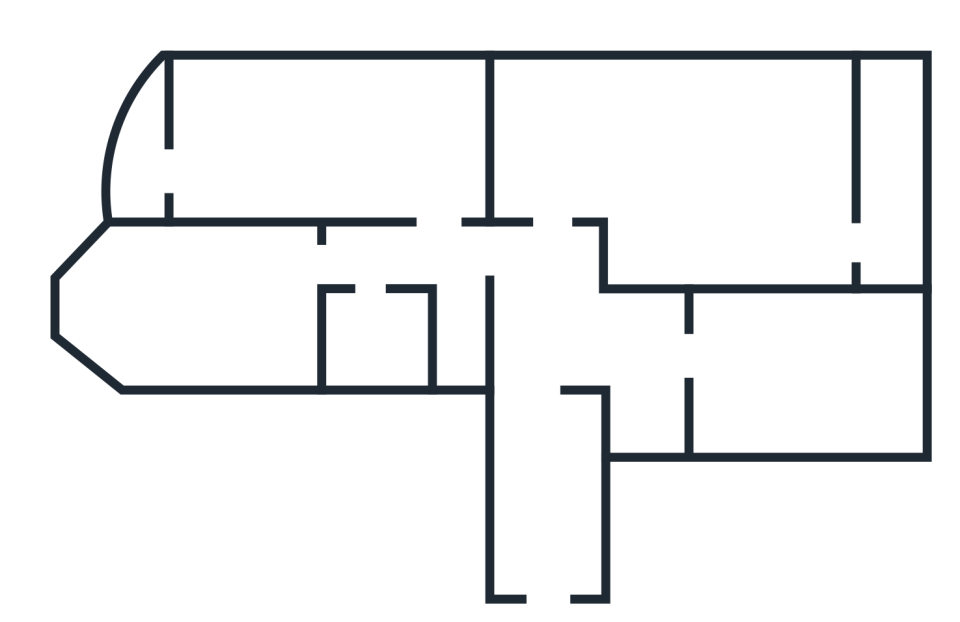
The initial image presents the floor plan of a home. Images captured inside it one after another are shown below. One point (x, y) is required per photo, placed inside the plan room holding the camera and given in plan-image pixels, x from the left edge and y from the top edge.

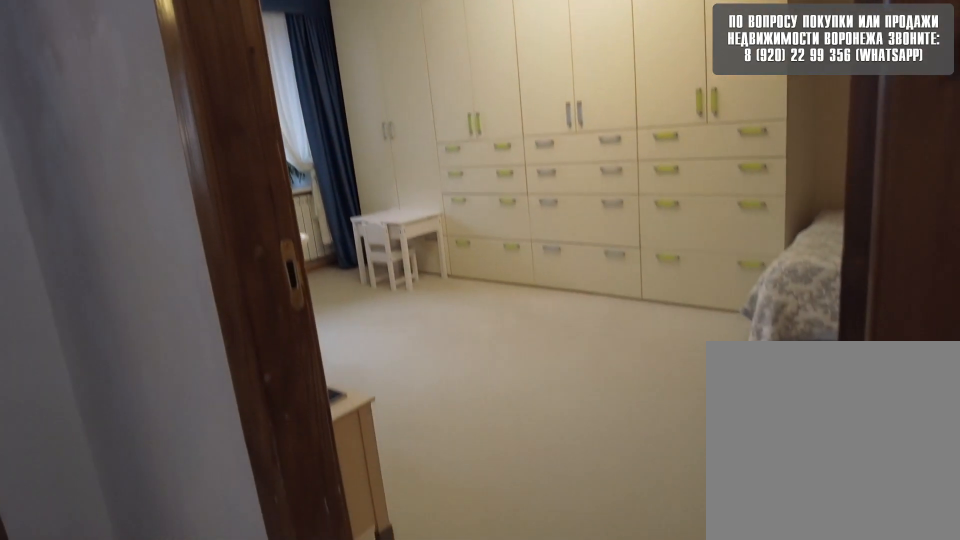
(436, 253)
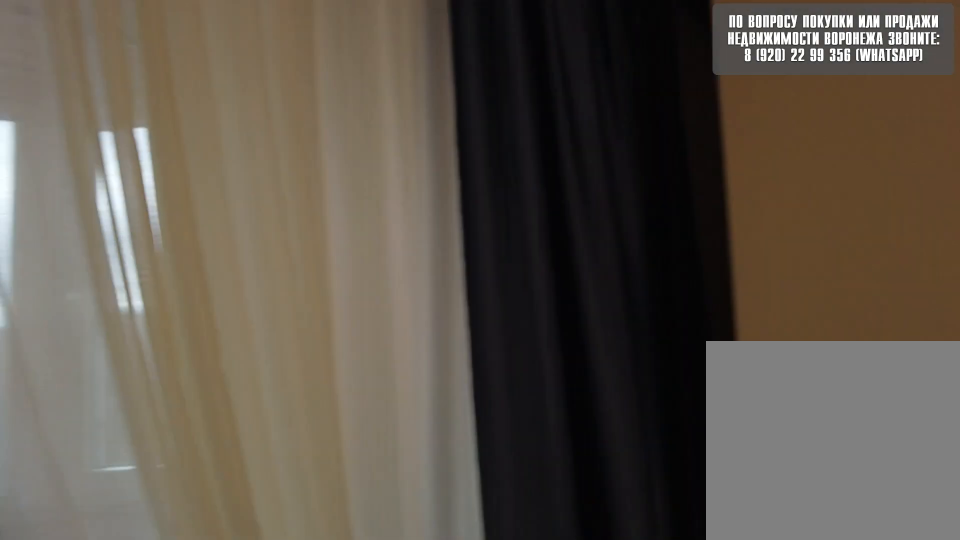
(394, 152)
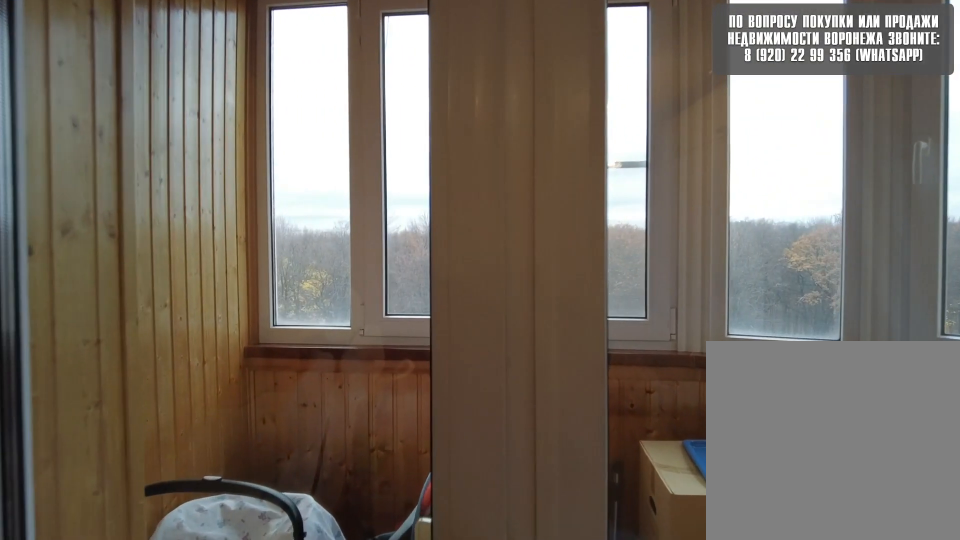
(233, 156)
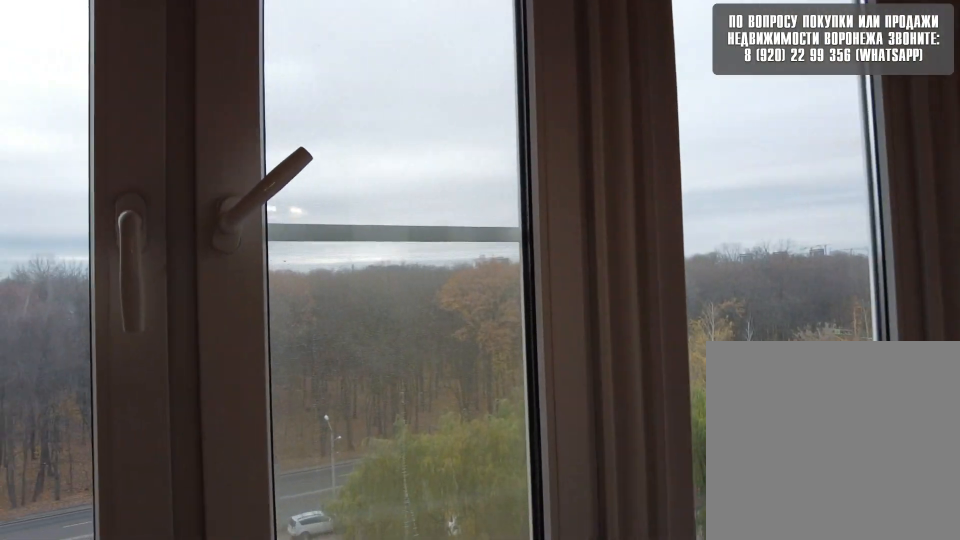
(149, 159)
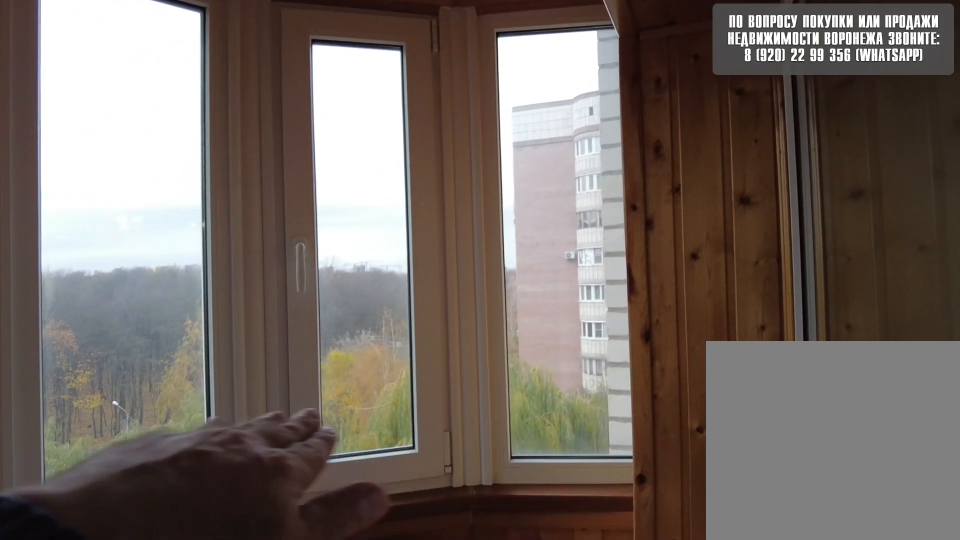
(149, 159)
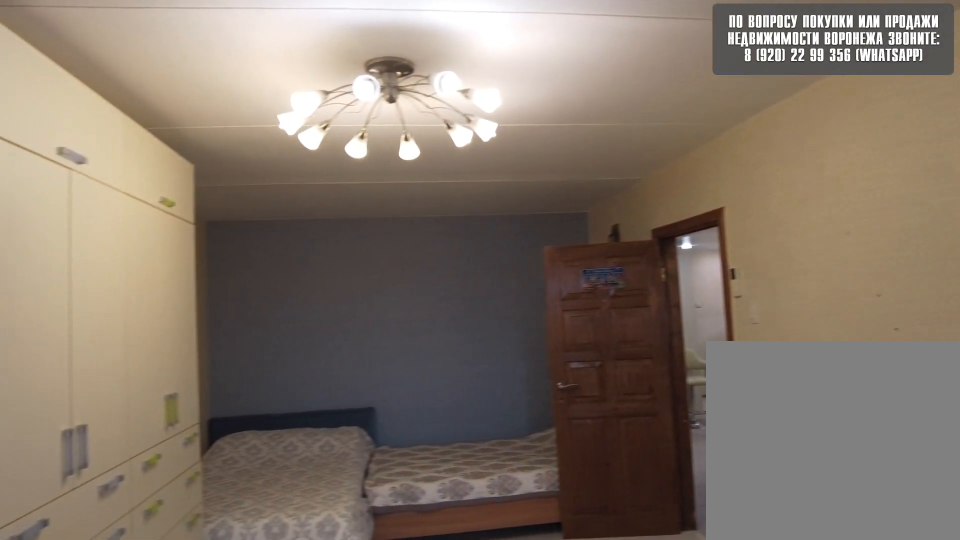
(222, 167)
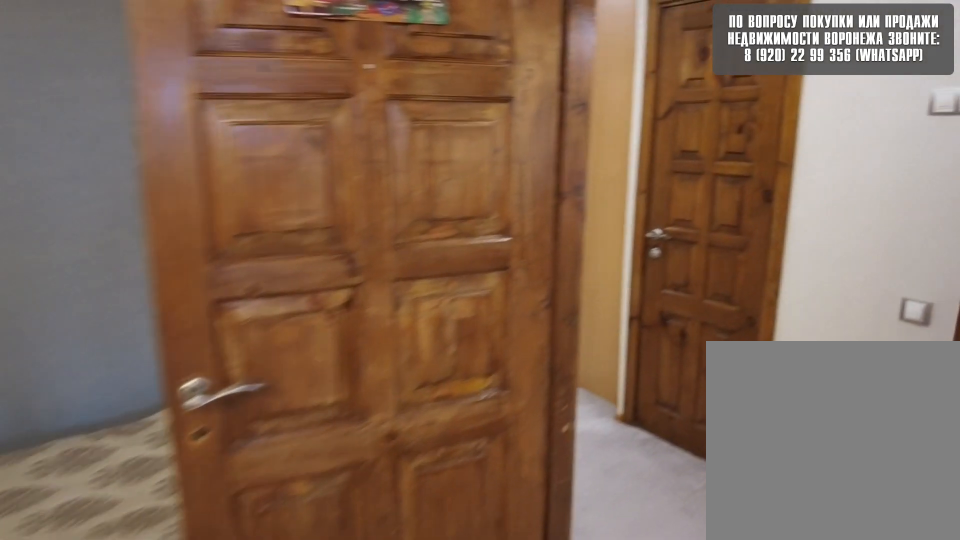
(365, 187)
